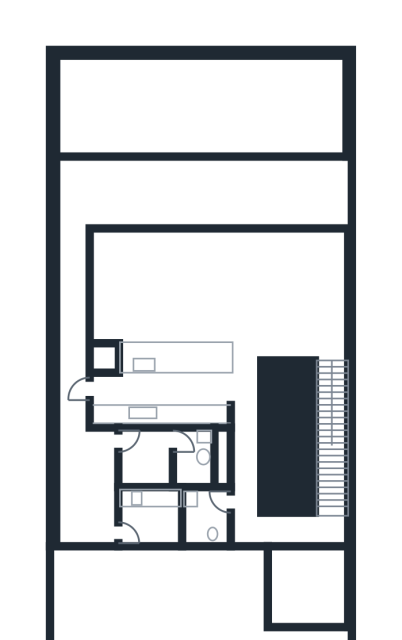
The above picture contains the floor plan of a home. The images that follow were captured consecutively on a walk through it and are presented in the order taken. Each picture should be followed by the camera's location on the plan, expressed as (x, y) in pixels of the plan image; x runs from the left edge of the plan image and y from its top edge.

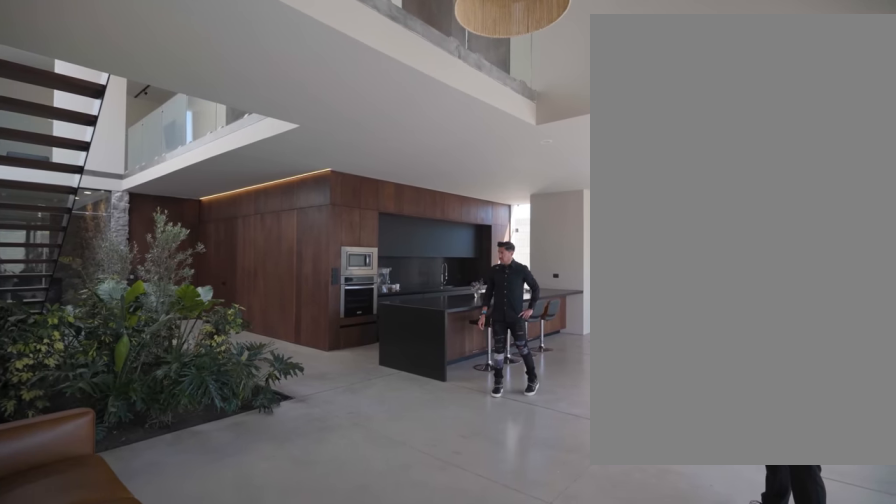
(315, 271)
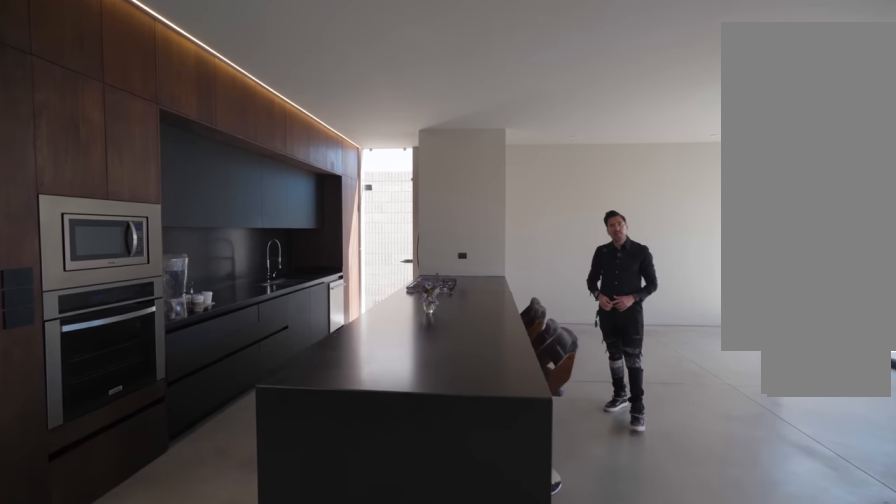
(237, 328)
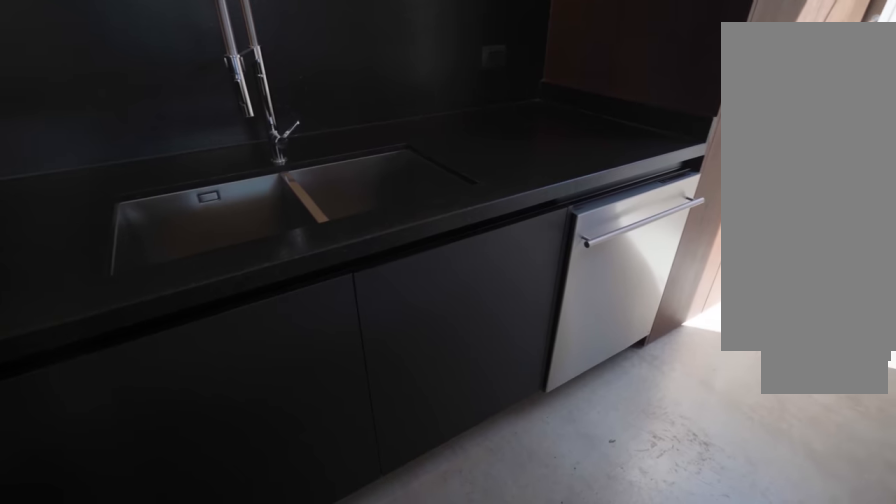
(152, 387)
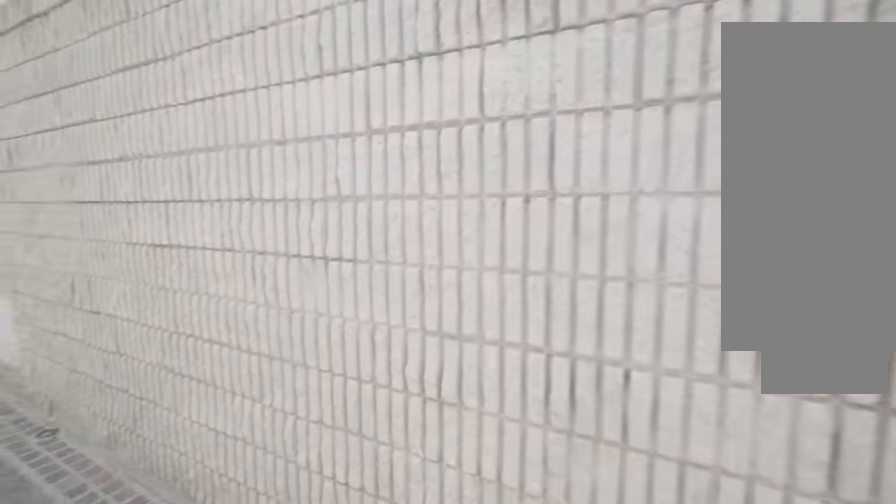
(88, 386)
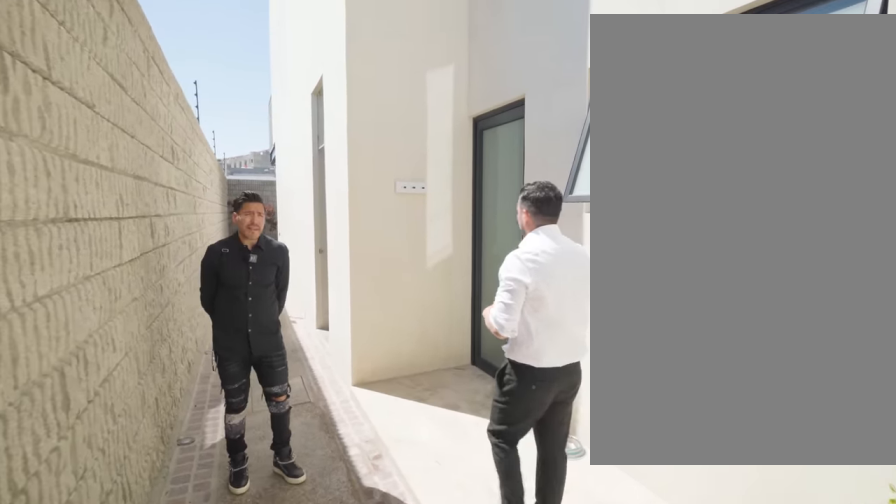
(79, 525)
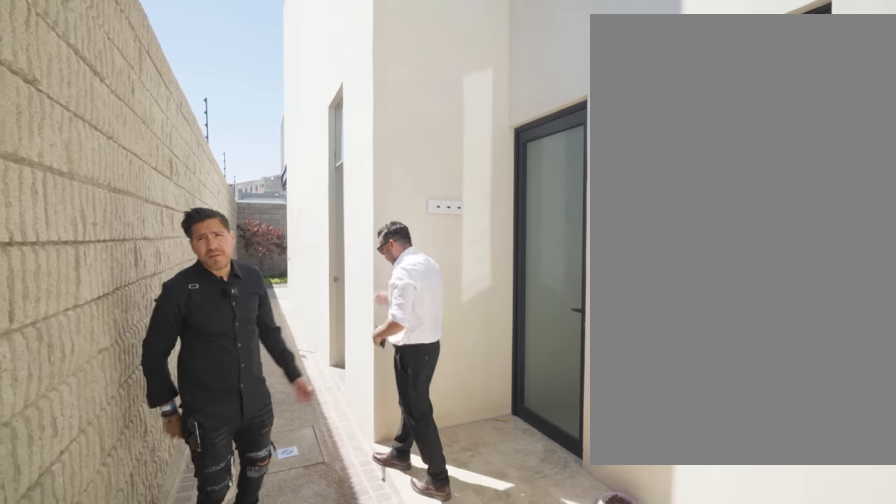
(78, 525)
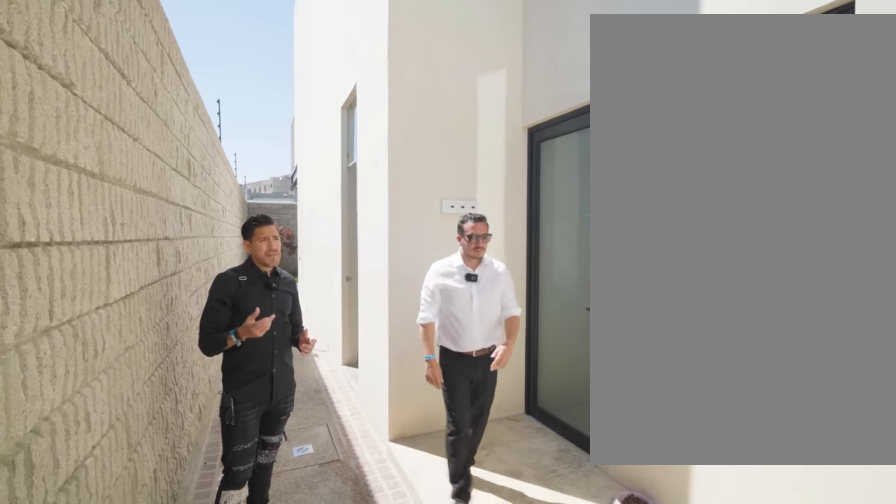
(78, 516)
